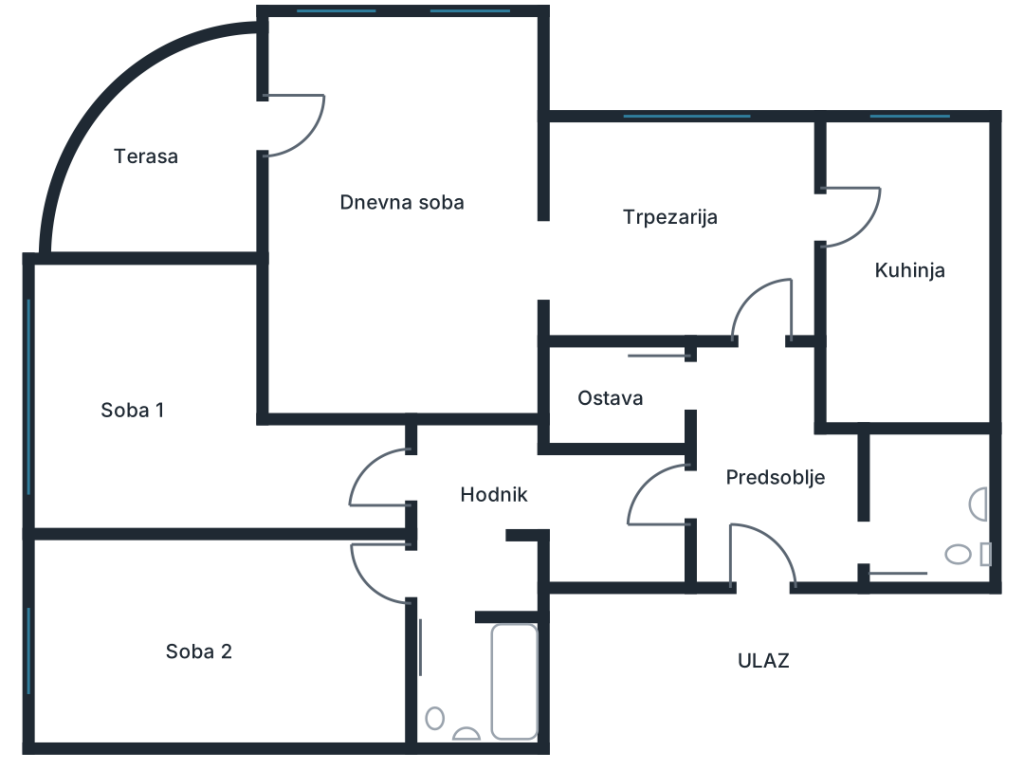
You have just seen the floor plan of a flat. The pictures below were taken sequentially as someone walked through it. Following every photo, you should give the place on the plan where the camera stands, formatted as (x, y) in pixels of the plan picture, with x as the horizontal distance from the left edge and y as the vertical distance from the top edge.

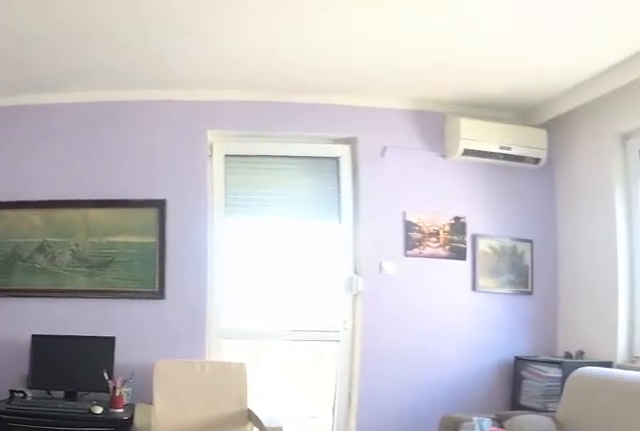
(544, 291)
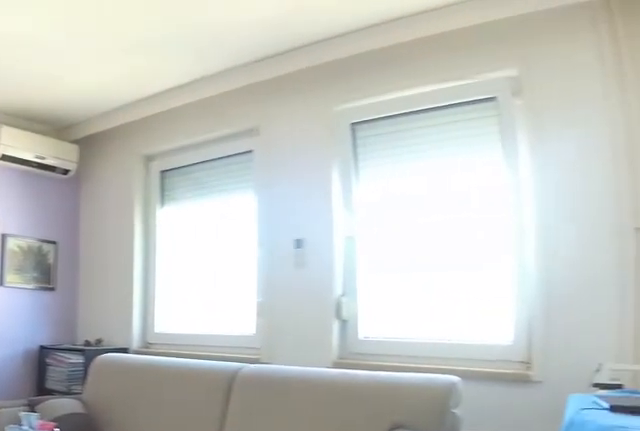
(537, 282)
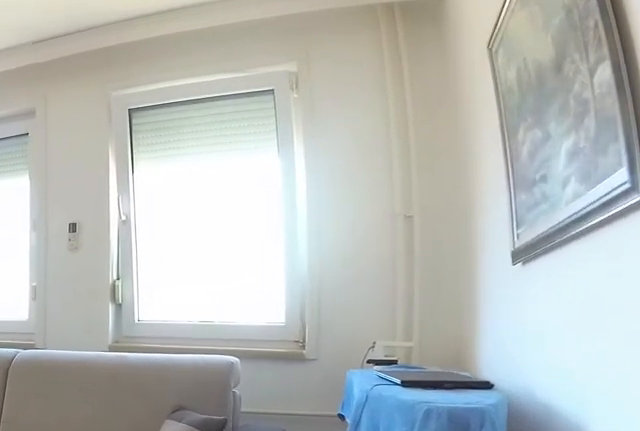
(522, 261)
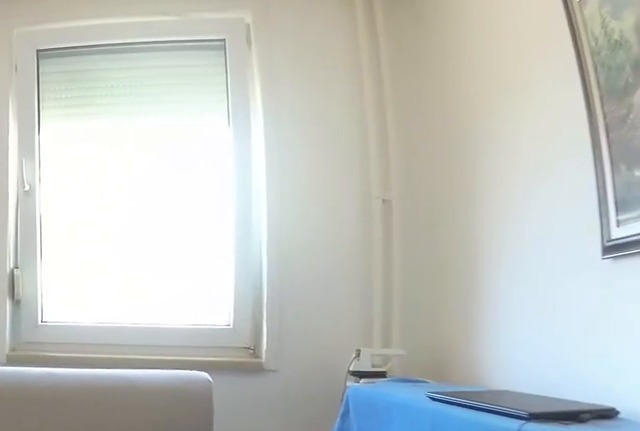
(506, 243)
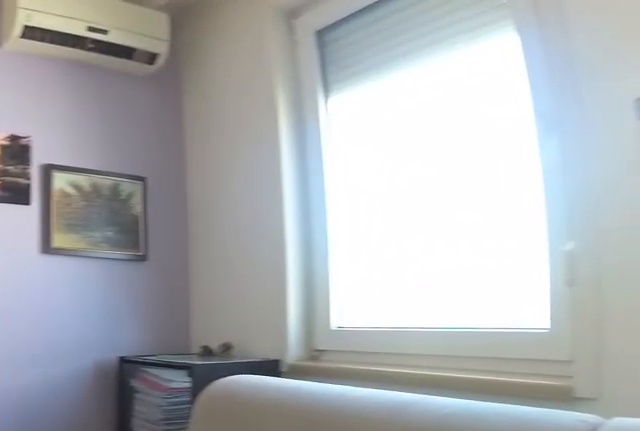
(494, 160)
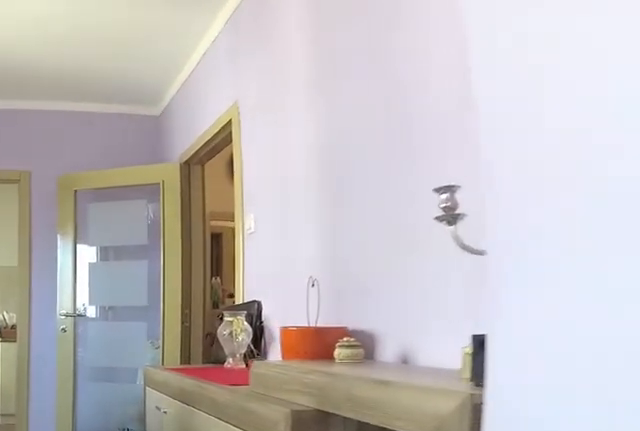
(526, 266)
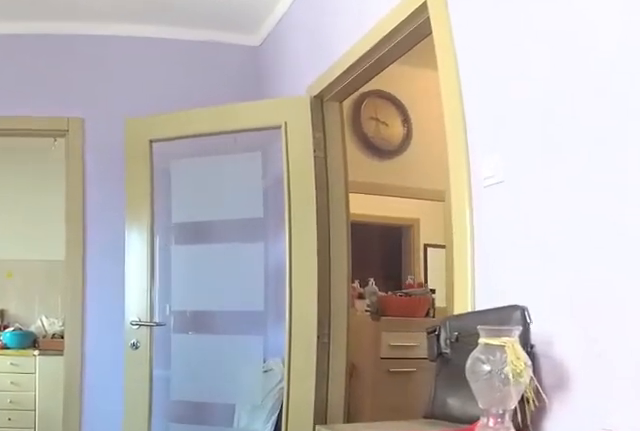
(625, 262)
